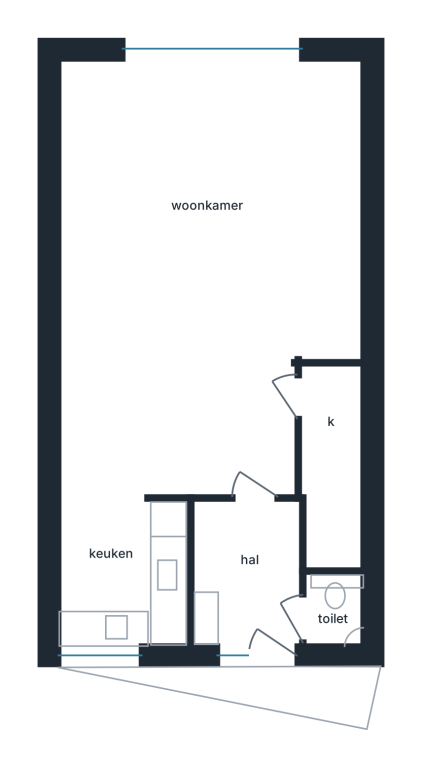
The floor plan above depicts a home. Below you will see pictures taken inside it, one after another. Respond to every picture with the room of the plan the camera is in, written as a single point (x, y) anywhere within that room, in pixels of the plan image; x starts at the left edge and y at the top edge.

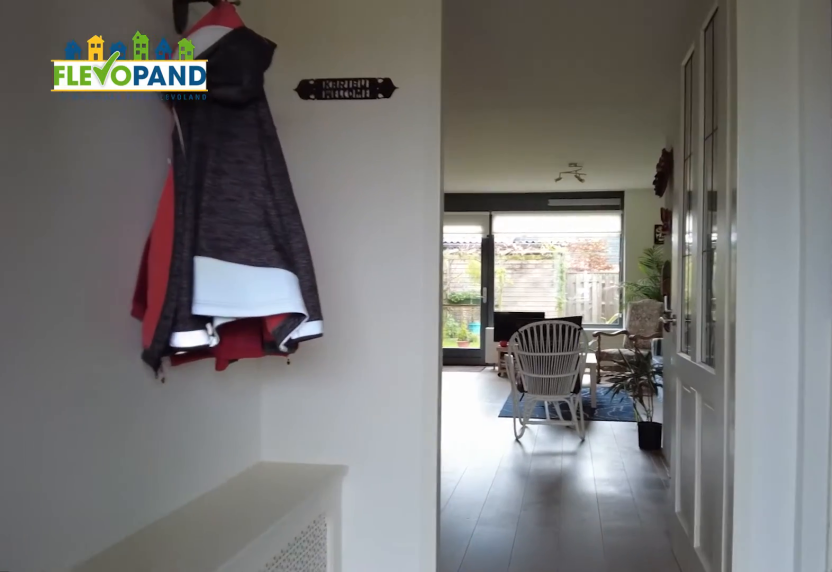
(253, 571)
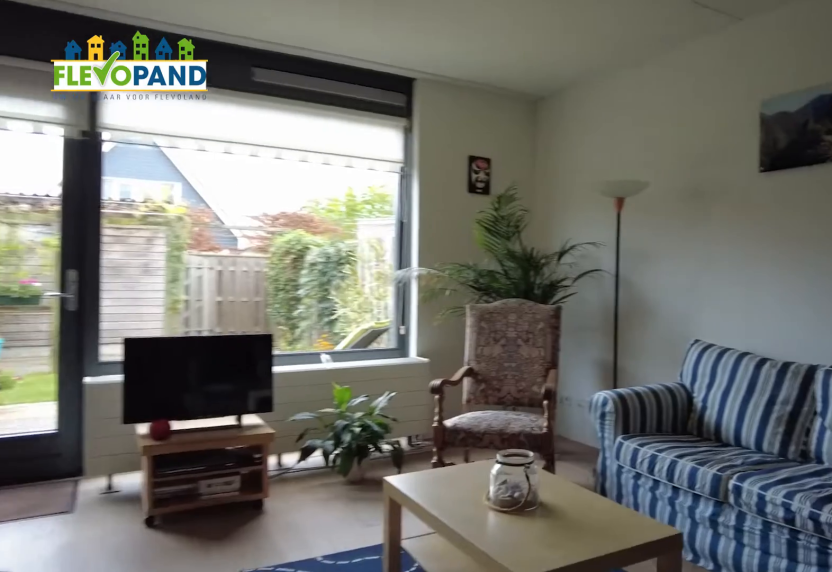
(237, 264)
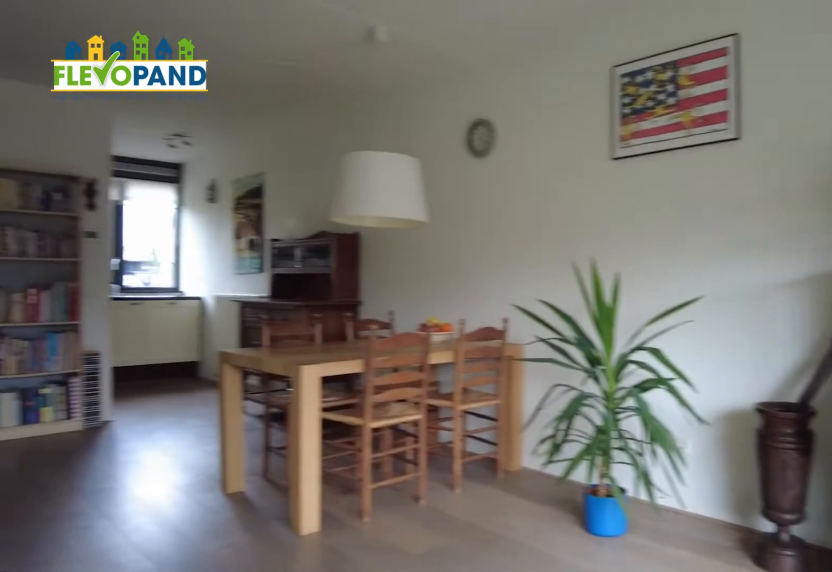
(237, 264)
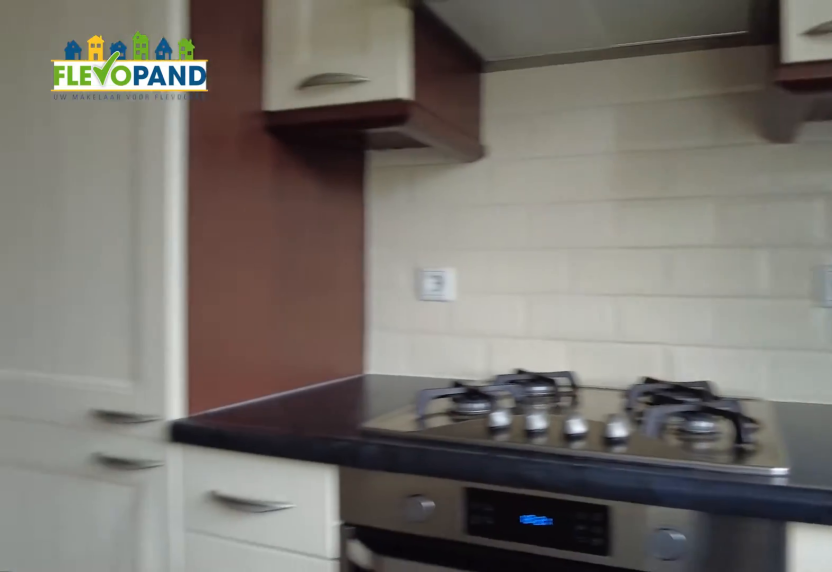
(120, 574)
